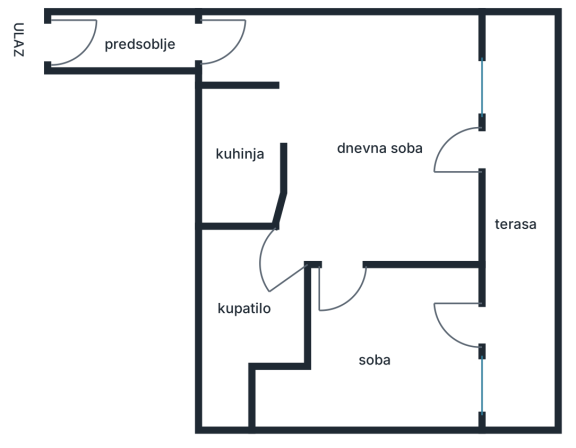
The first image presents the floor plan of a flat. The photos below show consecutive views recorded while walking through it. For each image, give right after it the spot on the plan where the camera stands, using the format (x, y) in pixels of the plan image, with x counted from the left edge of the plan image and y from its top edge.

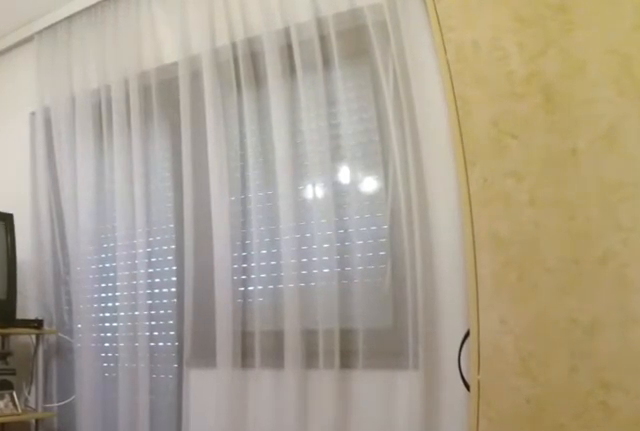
(327, 341)
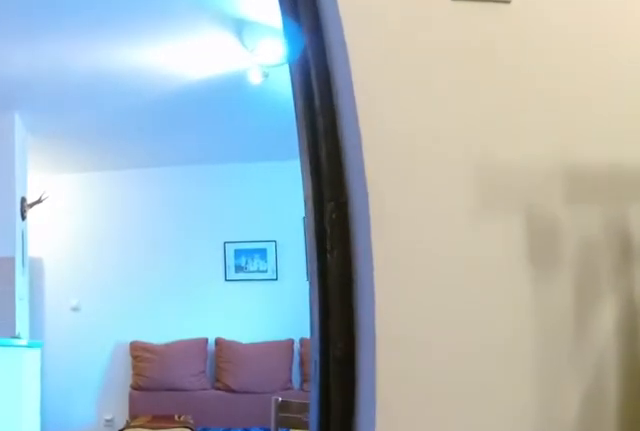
(339, 310)
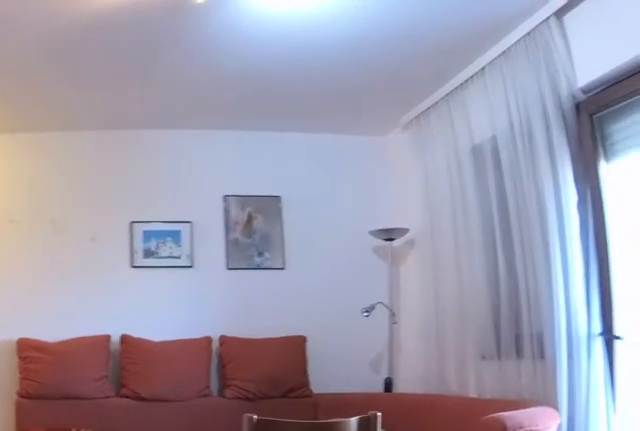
(340, 290)
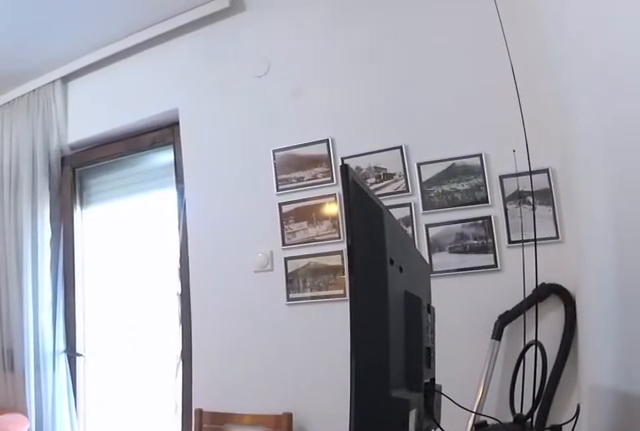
(350, 249)
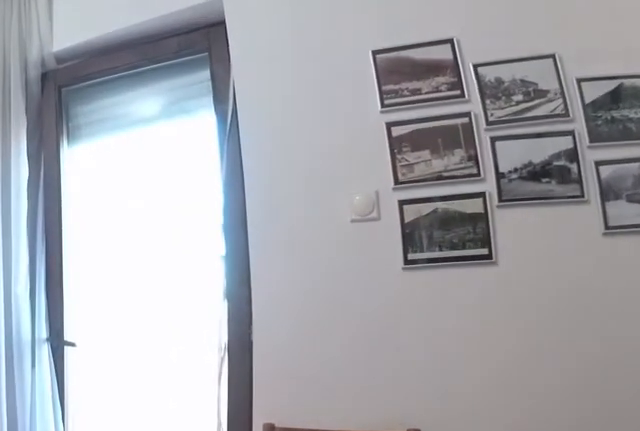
(388, 210)
